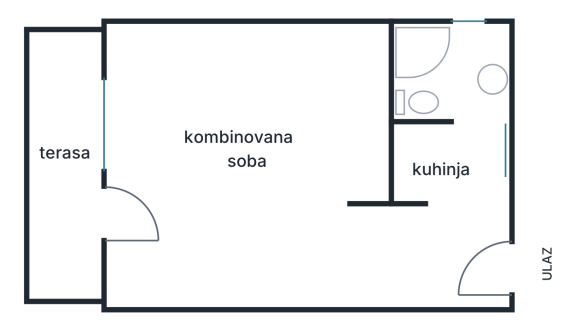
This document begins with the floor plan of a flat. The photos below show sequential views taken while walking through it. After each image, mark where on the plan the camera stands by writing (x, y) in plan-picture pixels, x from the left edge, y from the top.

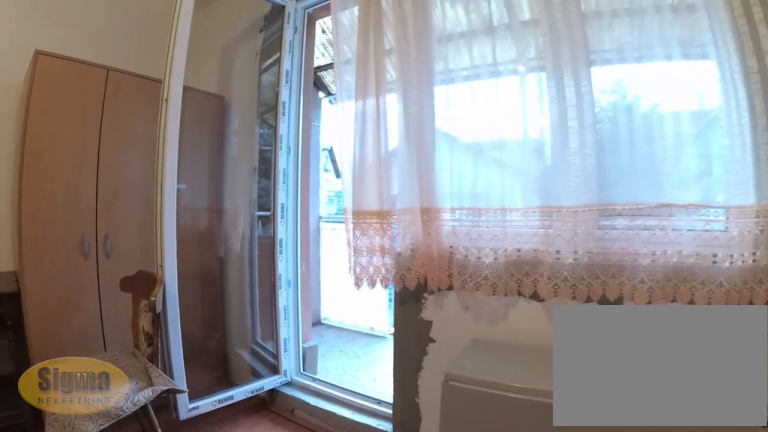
(204, 164)
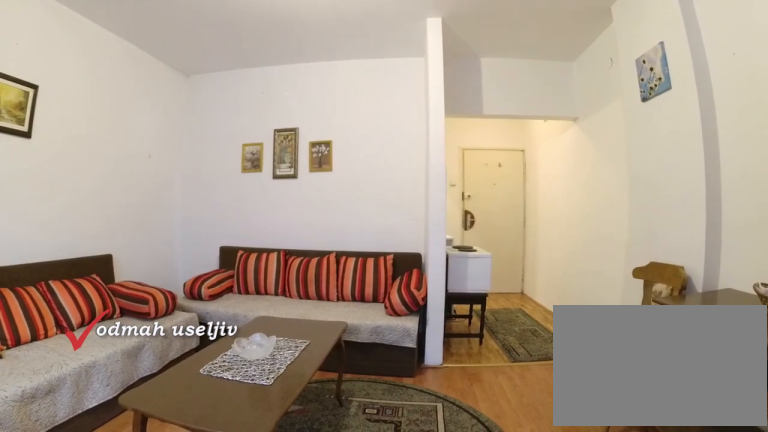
(127, 220)
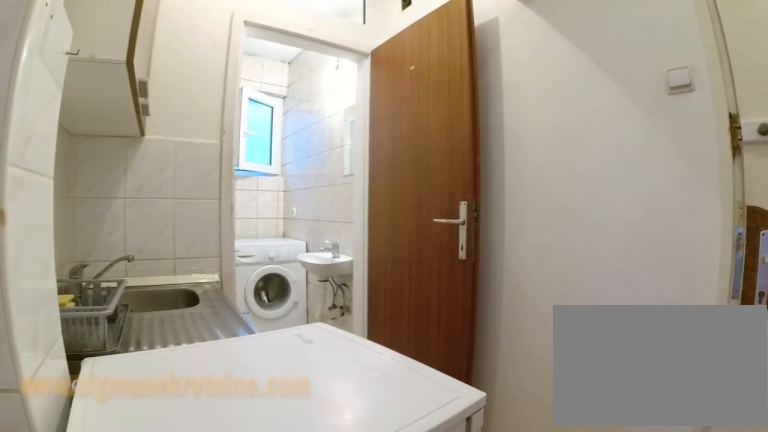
(422, 246)
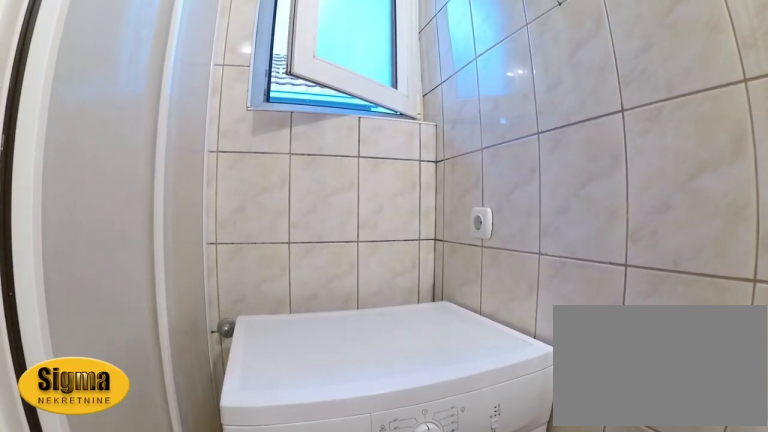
(472, 85)
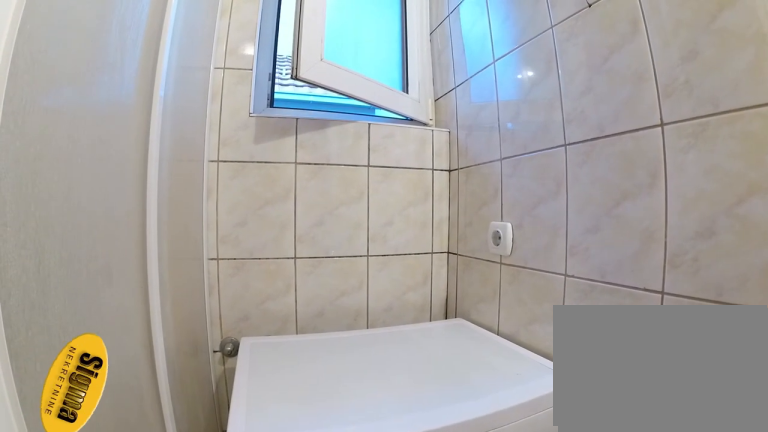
(473, 72)
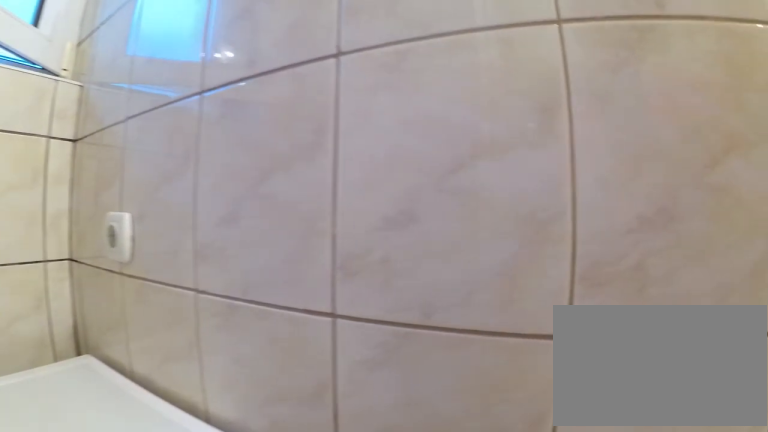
(461, 71)
